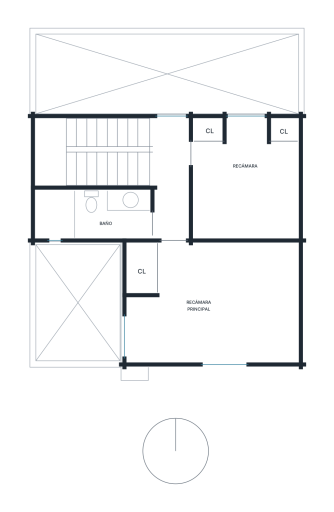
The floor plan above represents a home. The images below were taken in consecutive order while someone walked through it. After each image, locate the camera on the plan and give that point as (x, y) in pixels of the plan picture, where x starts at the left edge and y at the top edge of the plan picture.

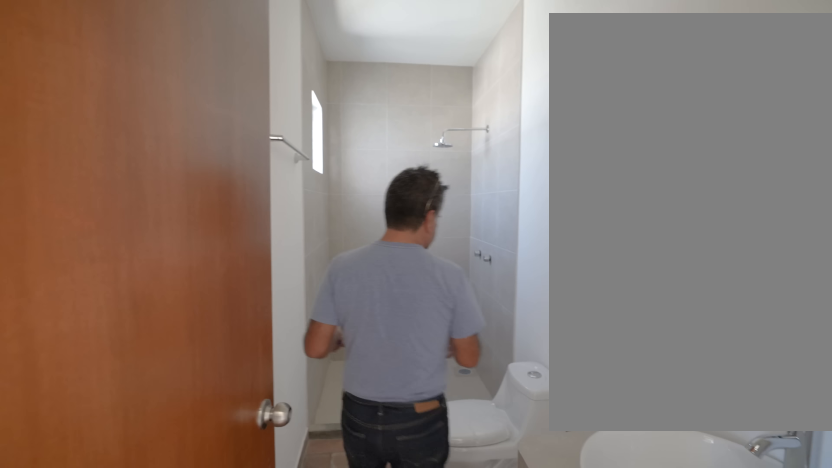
(170, 215)
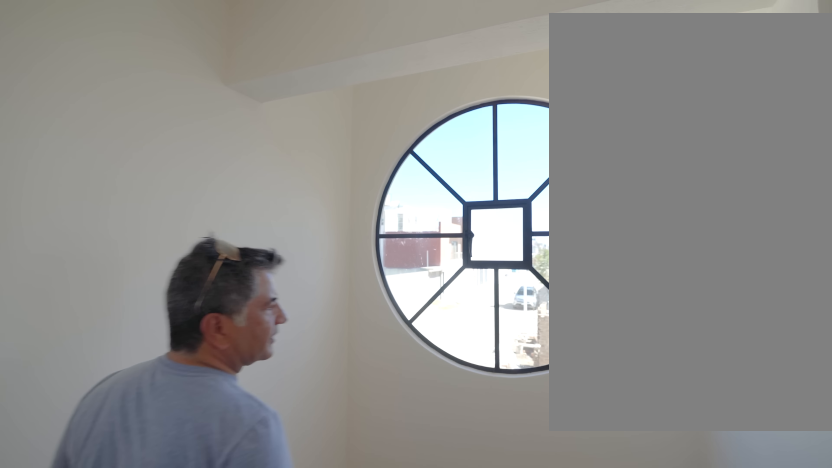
(180, 332)
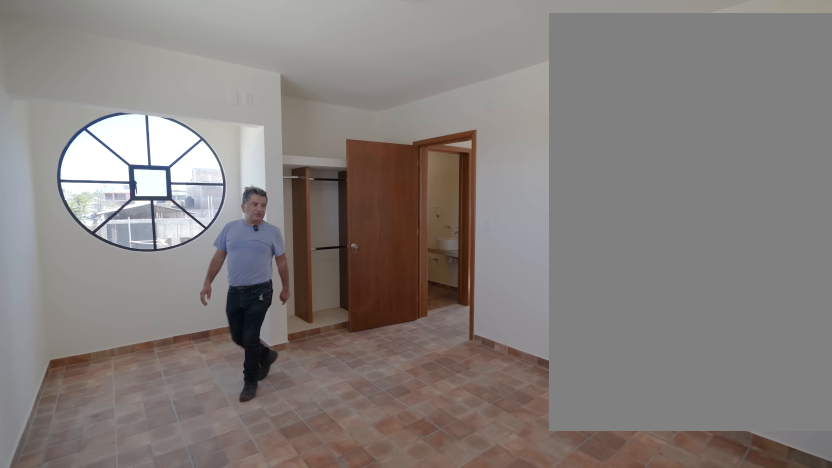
(237, 311)
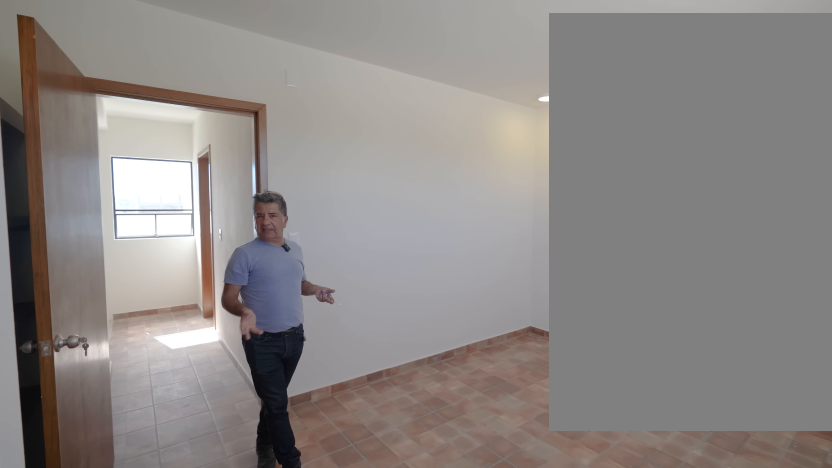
(194, 291)
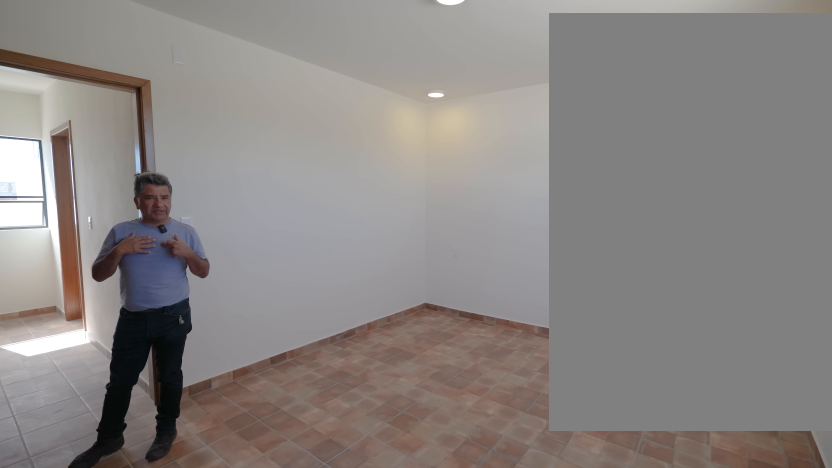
(175, 298)
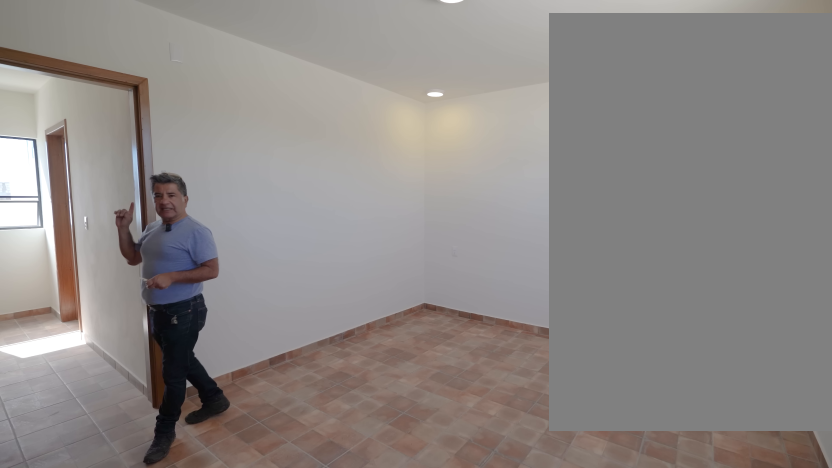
(175, 298)
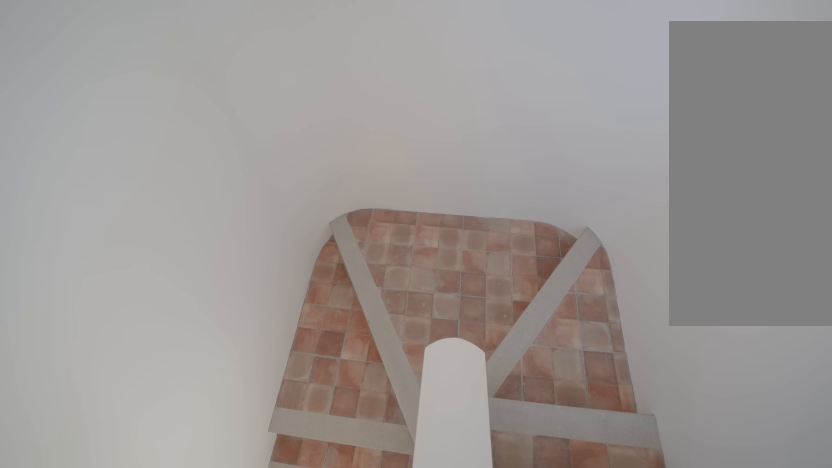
(80, 137)
